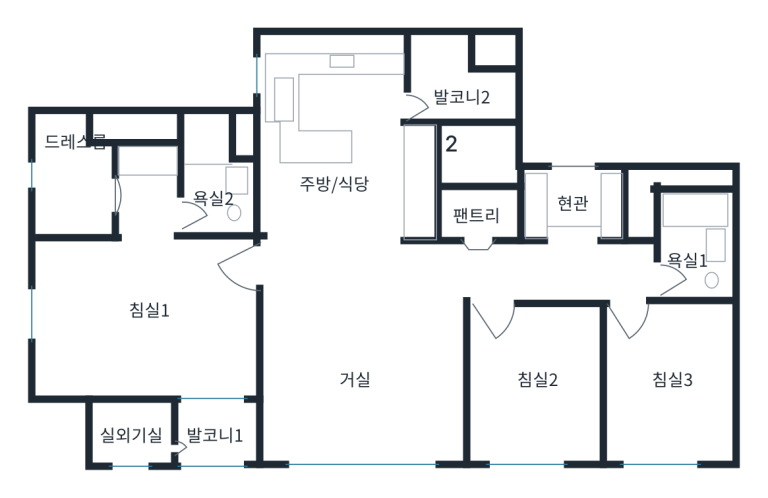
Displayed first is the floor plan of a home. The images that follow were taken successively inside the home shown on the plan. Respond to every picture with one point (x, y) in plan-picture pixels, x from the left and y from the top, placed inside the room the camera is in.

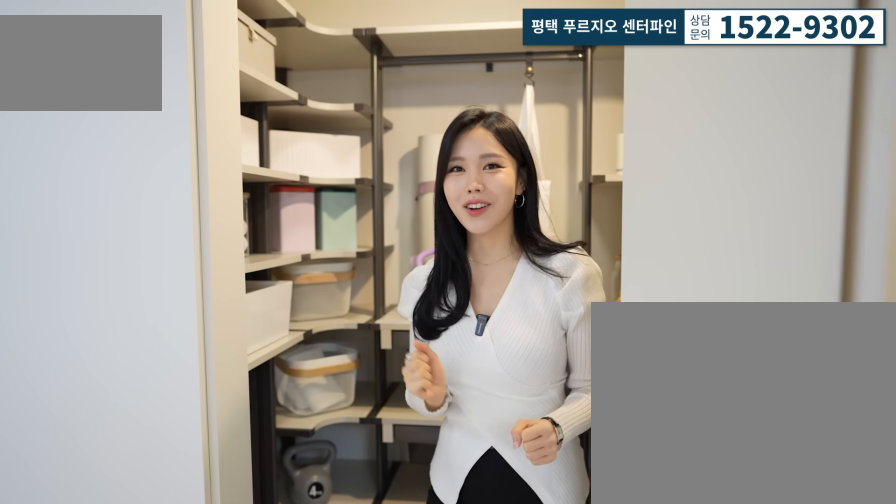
(480, 241)
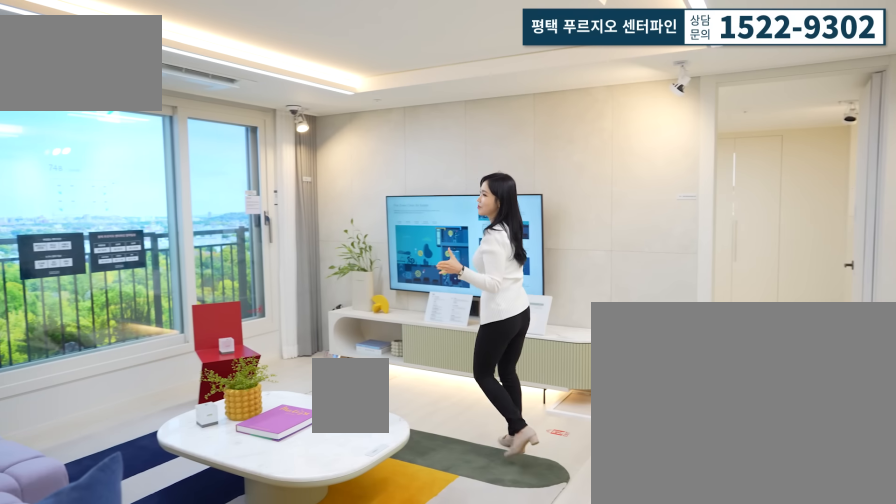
(358, 368)
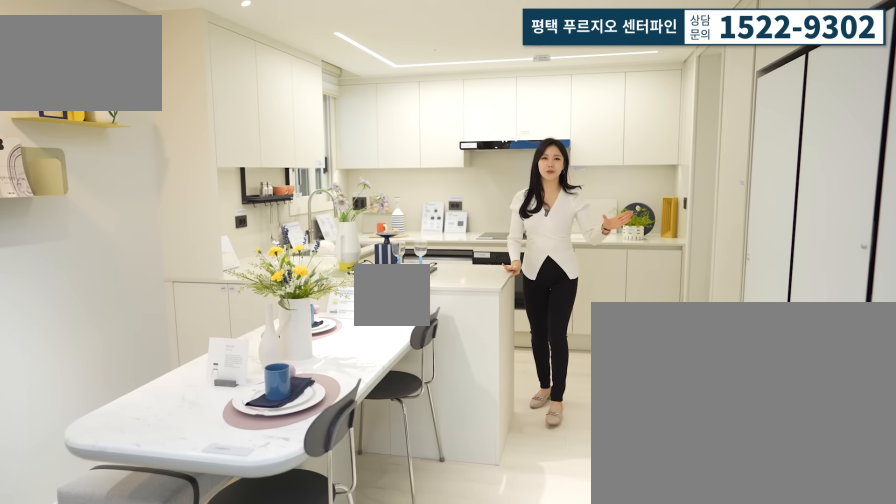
(349, 151)
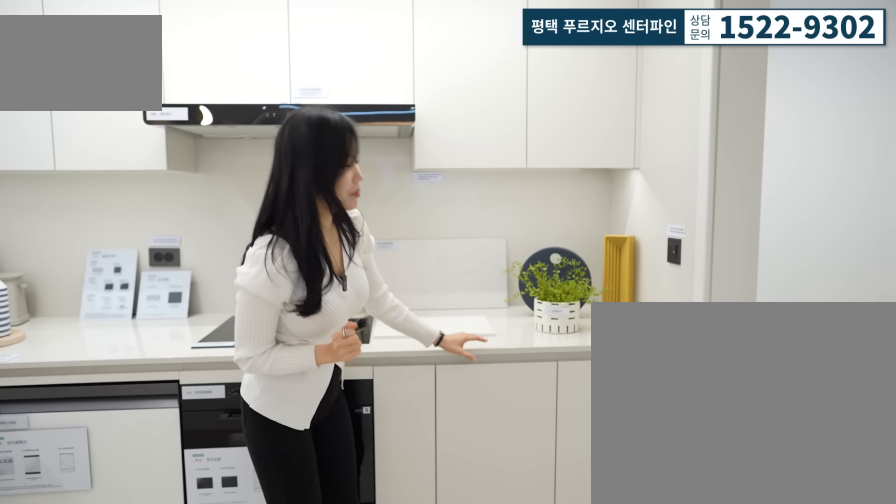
(349, 151)
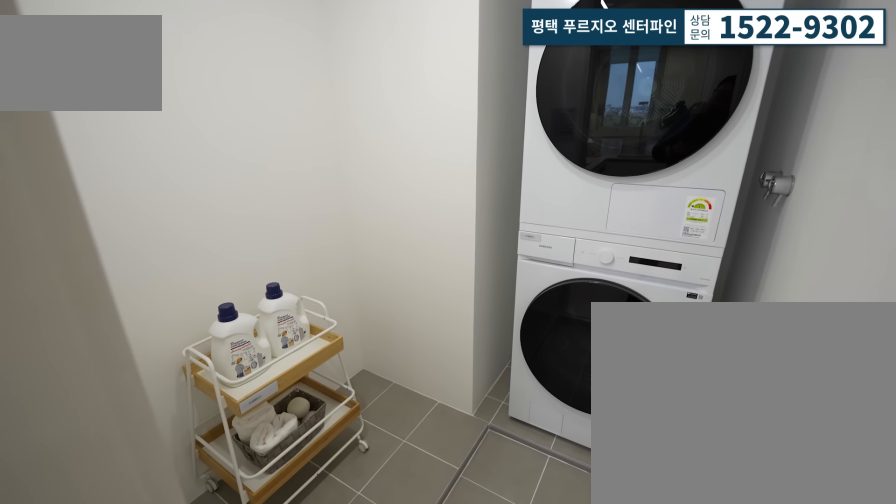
(464, 89)
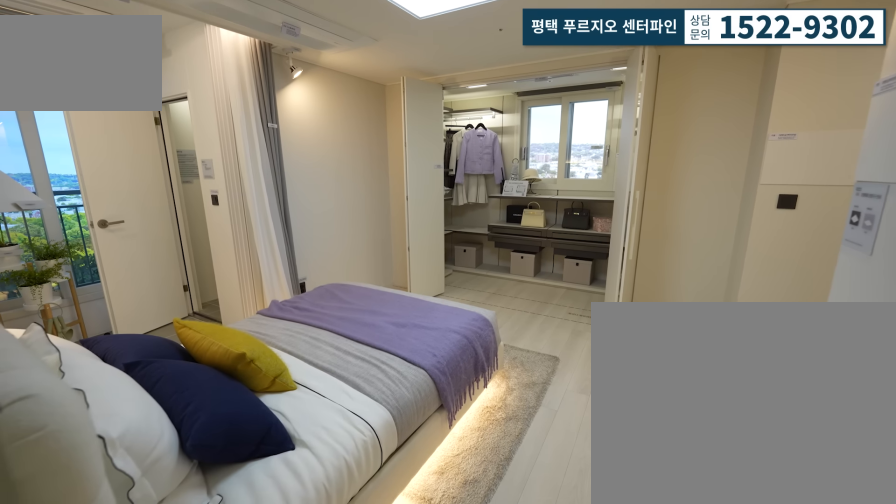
(145, 307)
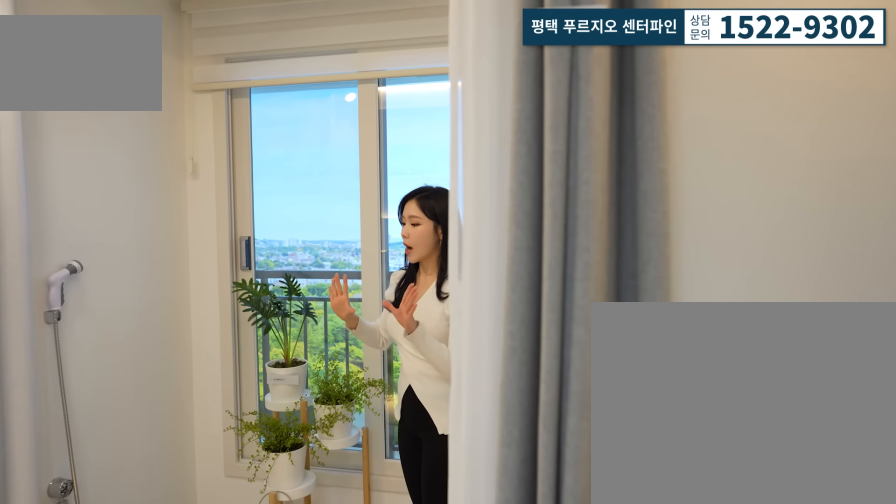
(210, 422)
